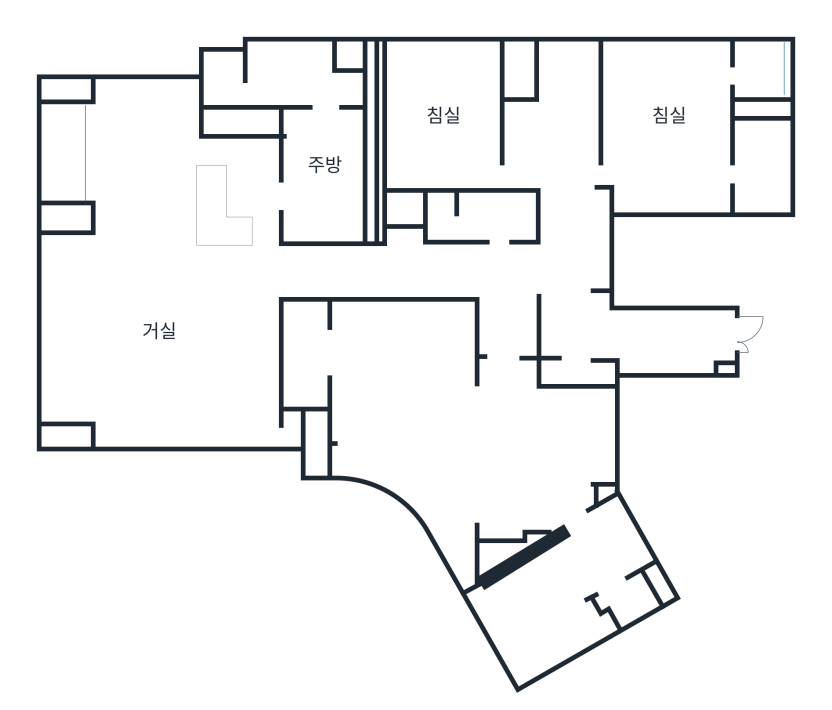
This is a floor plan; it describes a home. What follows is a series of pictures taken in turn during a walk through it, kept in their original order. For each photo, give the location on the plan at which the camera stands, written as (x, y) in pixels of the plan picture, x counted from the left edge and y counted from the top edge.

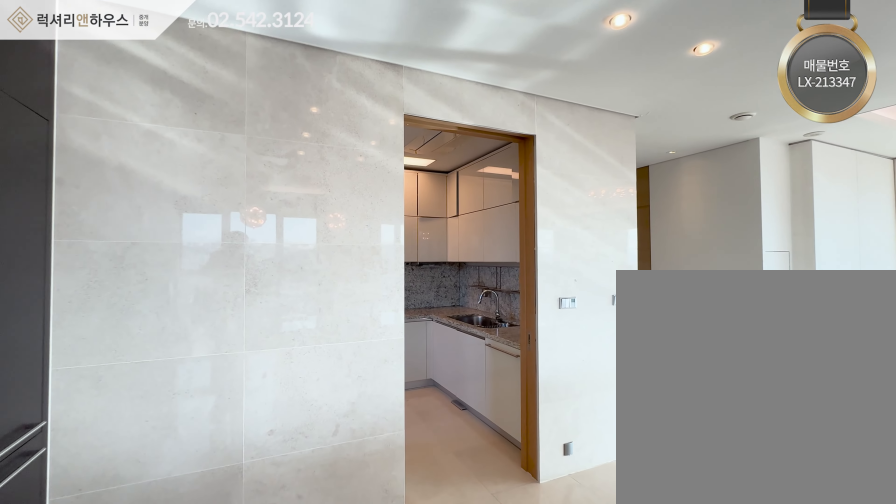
(238, 168)
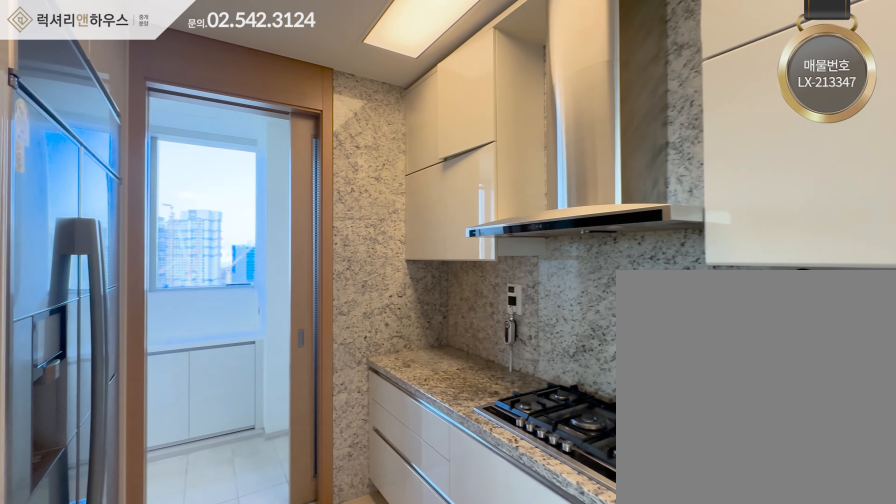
(325, 170)
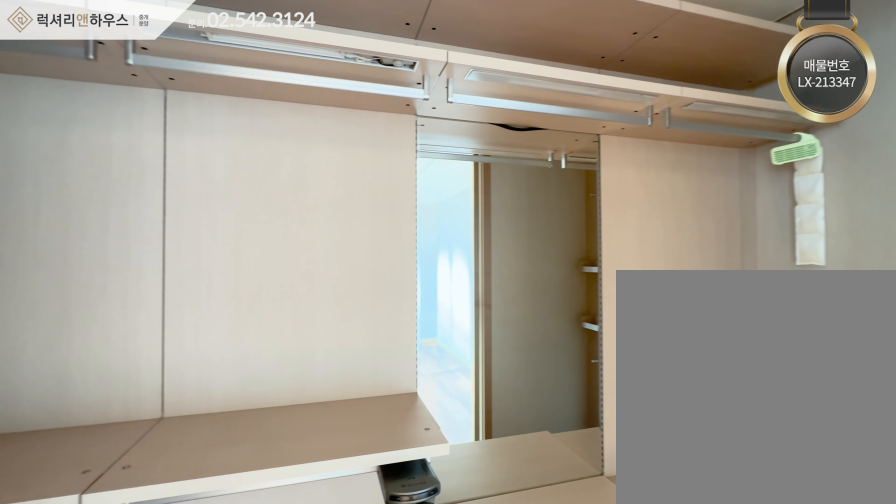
(334, 362)
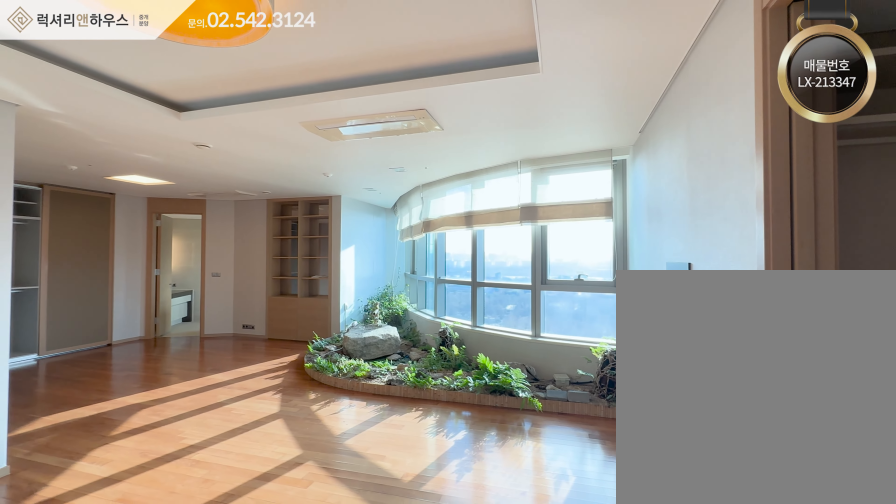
(333, 361)
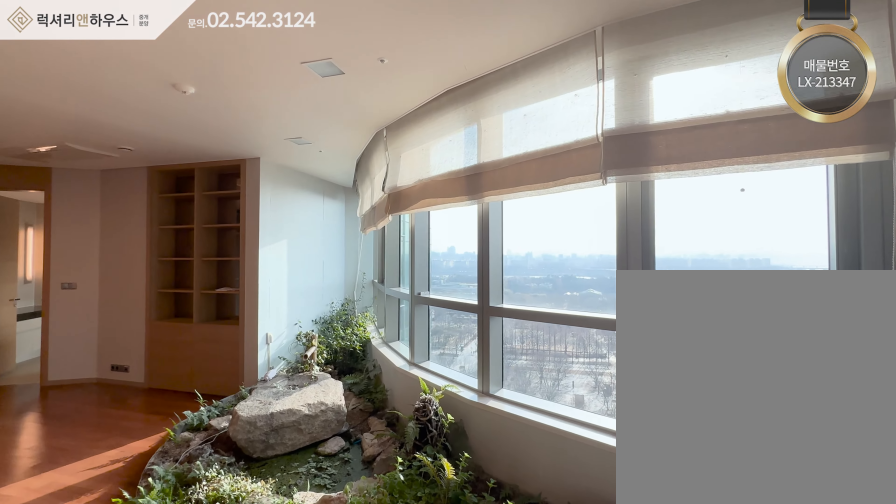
(363, 421)
